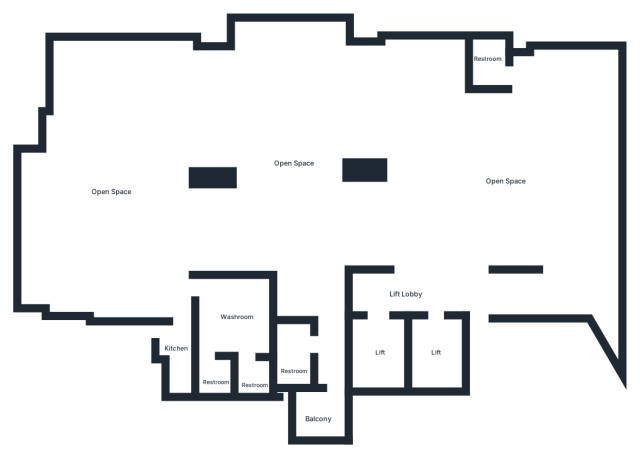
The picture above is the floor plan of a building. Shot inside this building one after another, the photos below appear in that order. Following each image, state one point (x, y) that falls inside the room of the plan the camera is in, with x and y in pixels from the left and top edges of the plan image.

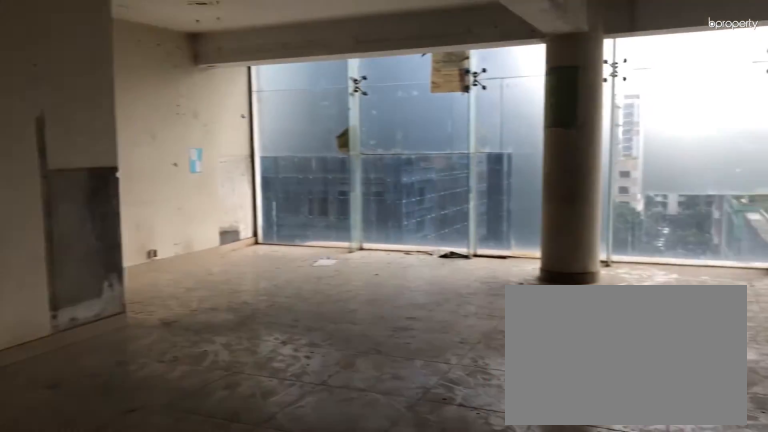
(528, 183)
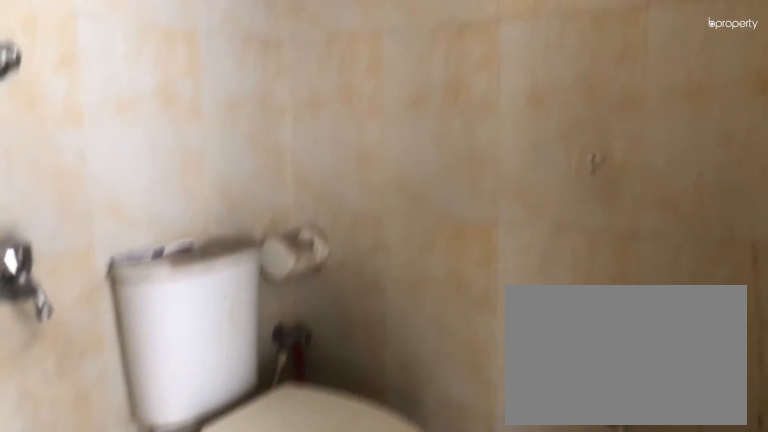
(485, 63)
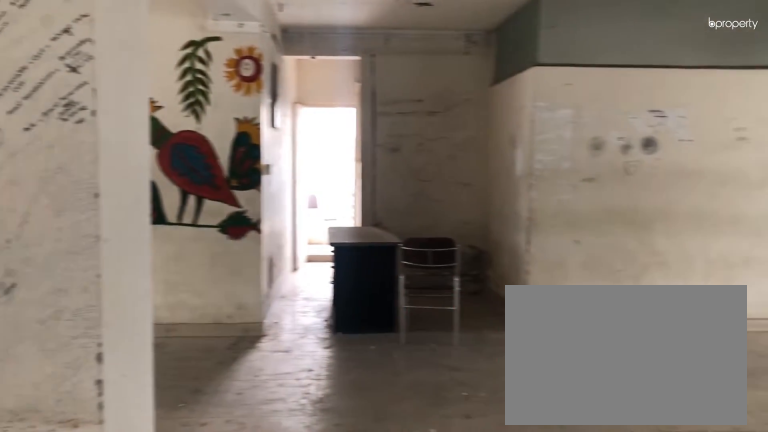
(293, 180)
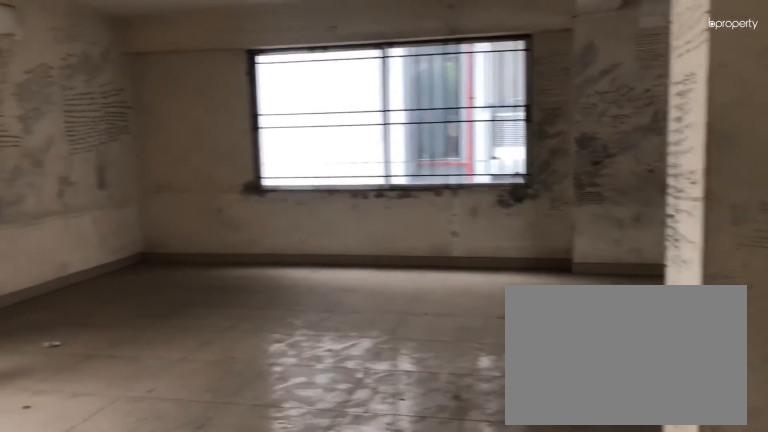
(122, 224)
